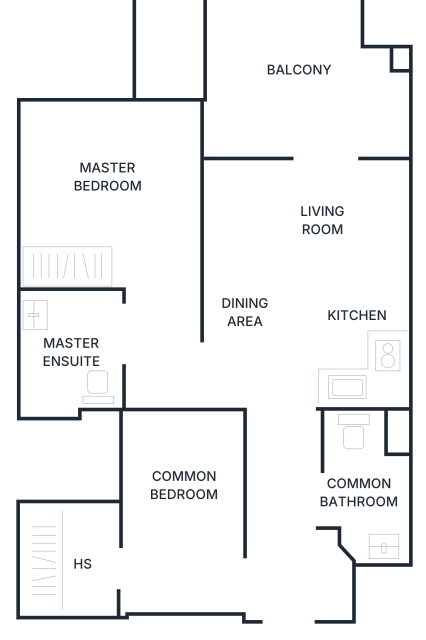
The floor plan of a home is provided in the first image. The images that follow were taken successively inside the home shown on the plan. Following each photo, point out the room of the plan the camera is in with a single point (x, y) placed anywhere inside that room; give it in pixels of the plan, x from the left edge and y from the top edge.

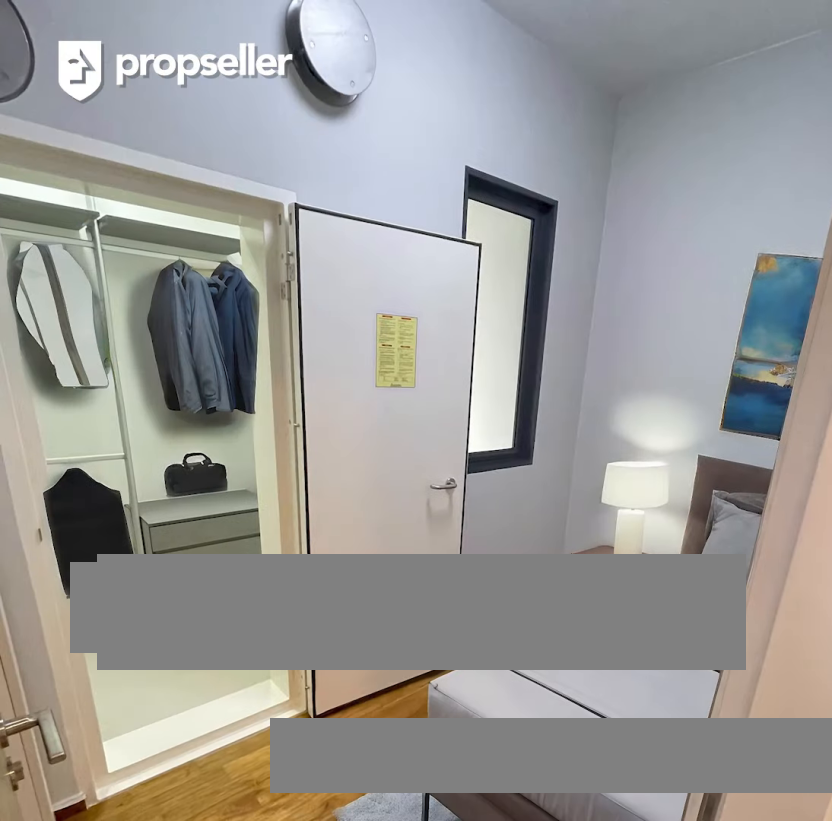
(182, 522)
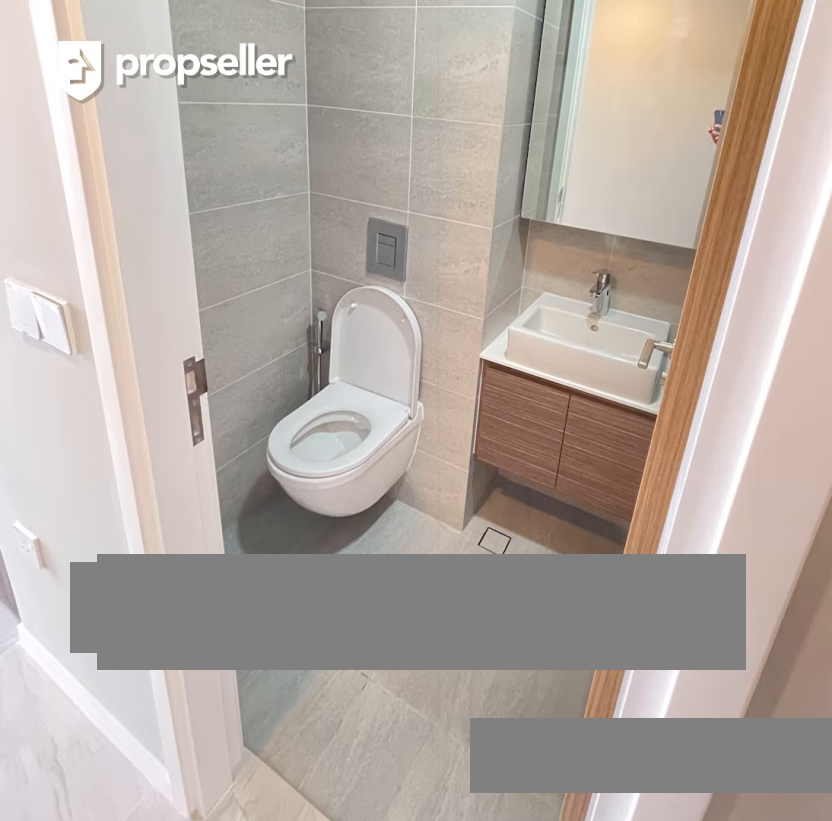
(364, 488)
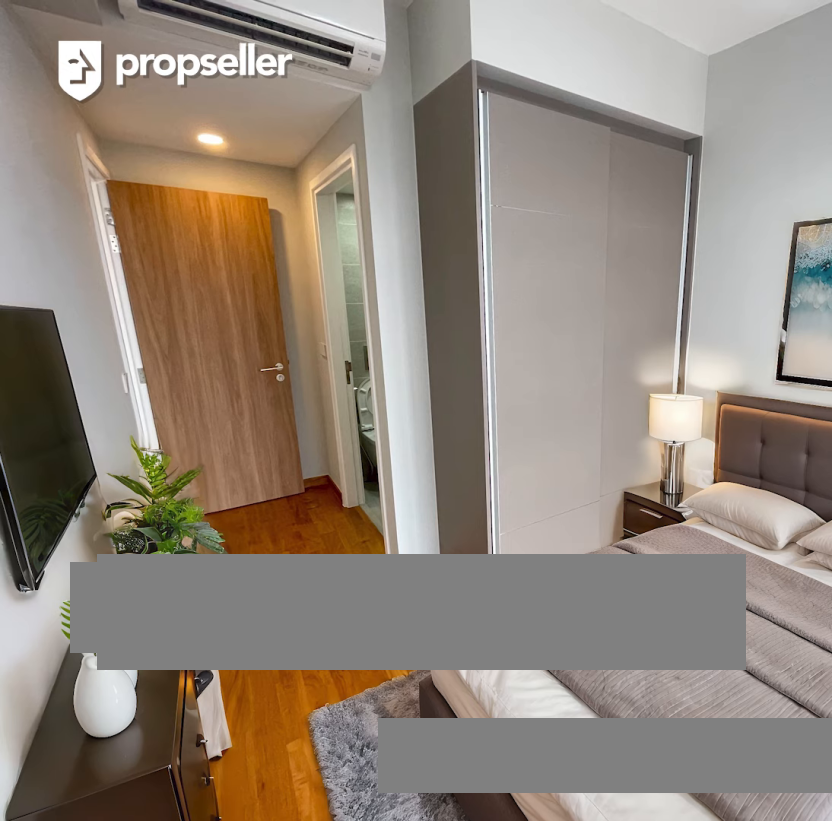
(121, 227)
